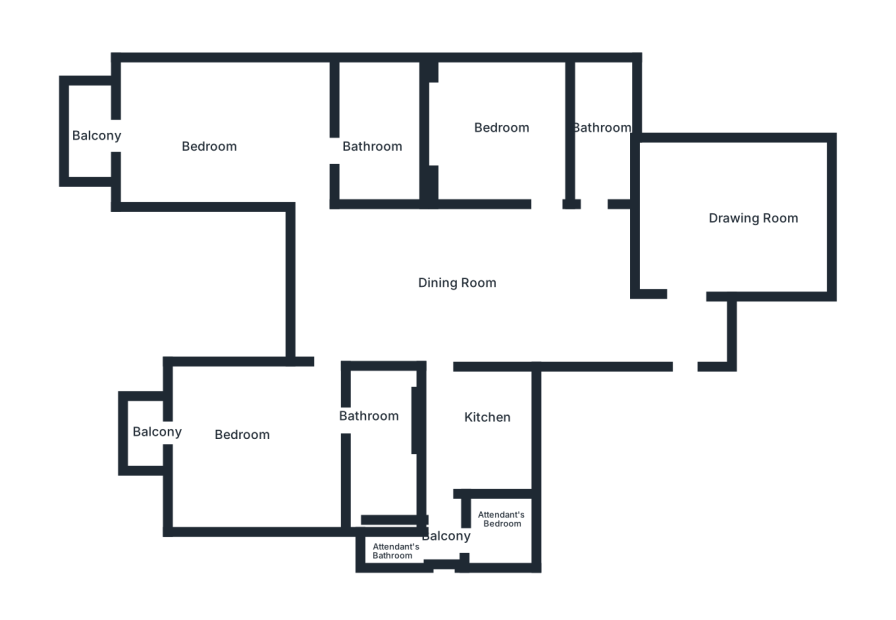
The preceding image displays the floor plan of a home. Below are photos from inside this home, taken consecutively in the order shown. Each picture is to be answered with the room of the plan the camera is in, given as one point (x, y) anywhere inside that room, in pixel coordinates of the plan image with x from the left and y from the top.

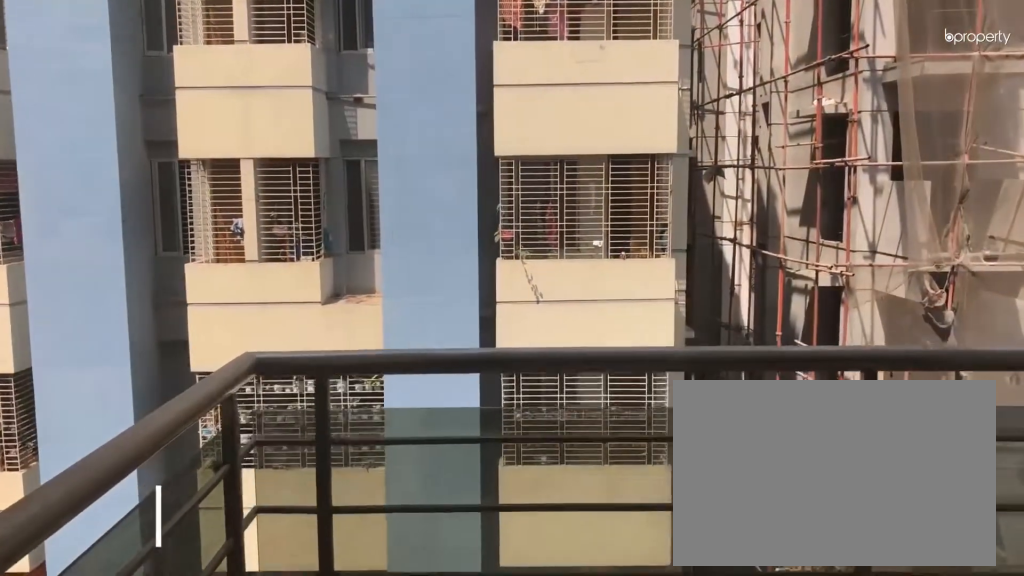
(95, 133)
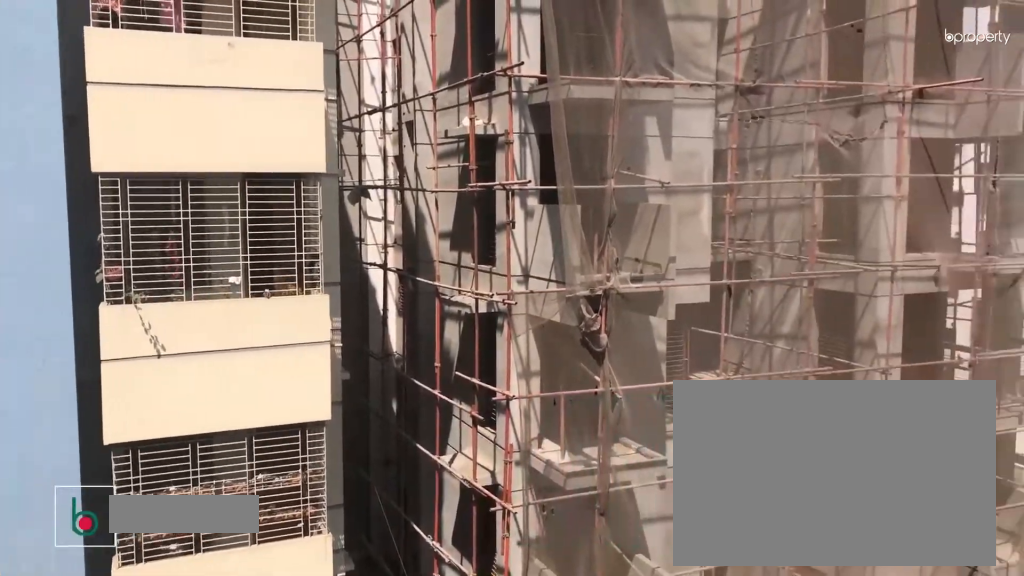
(97, 133)
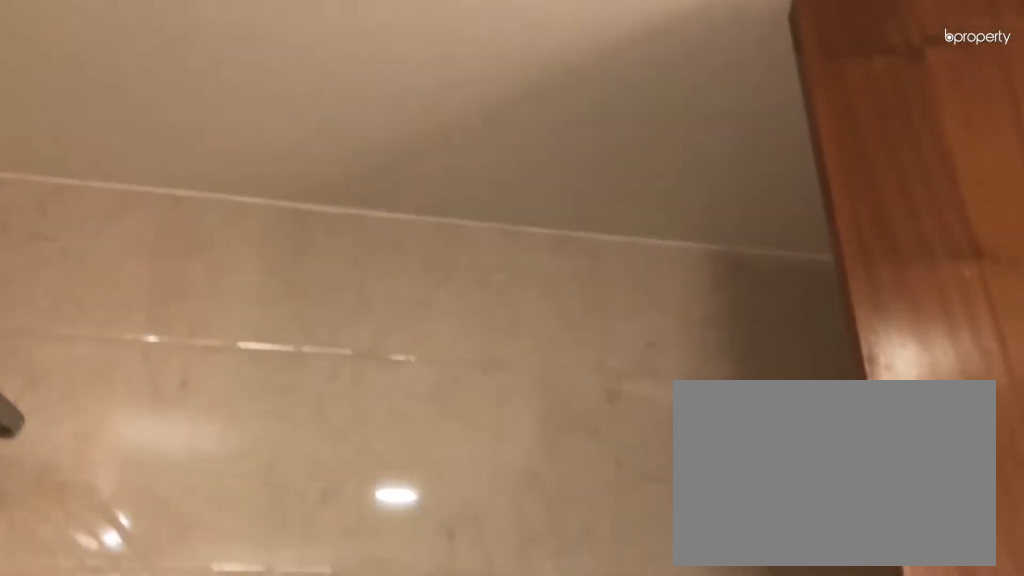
(381, 144)
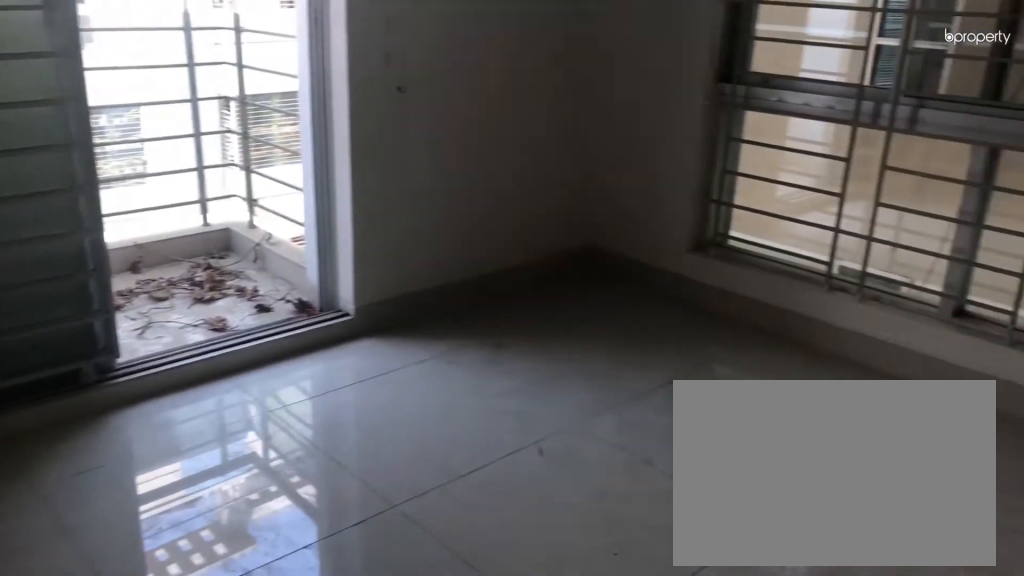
(244, 444)
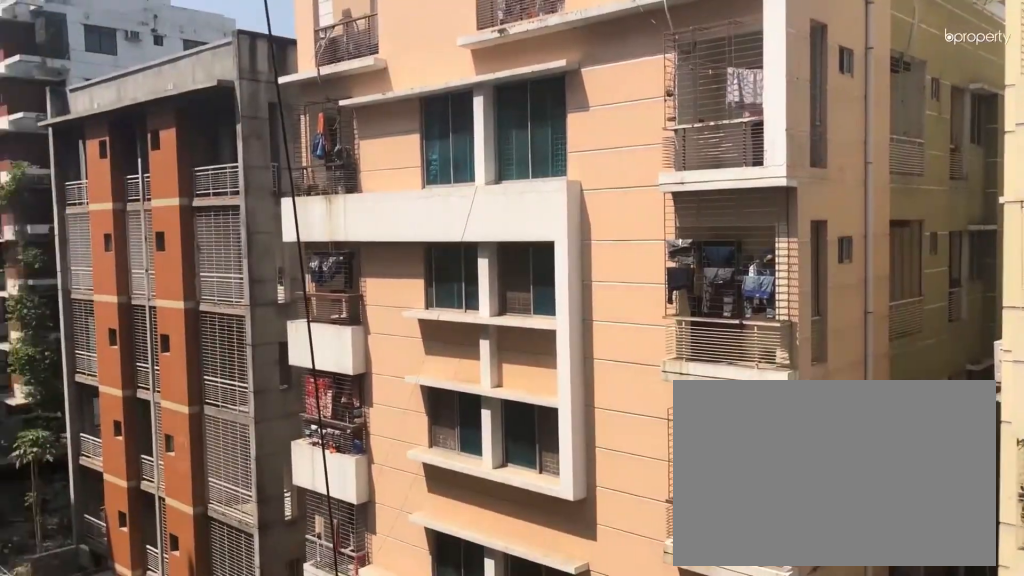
(152, 439)
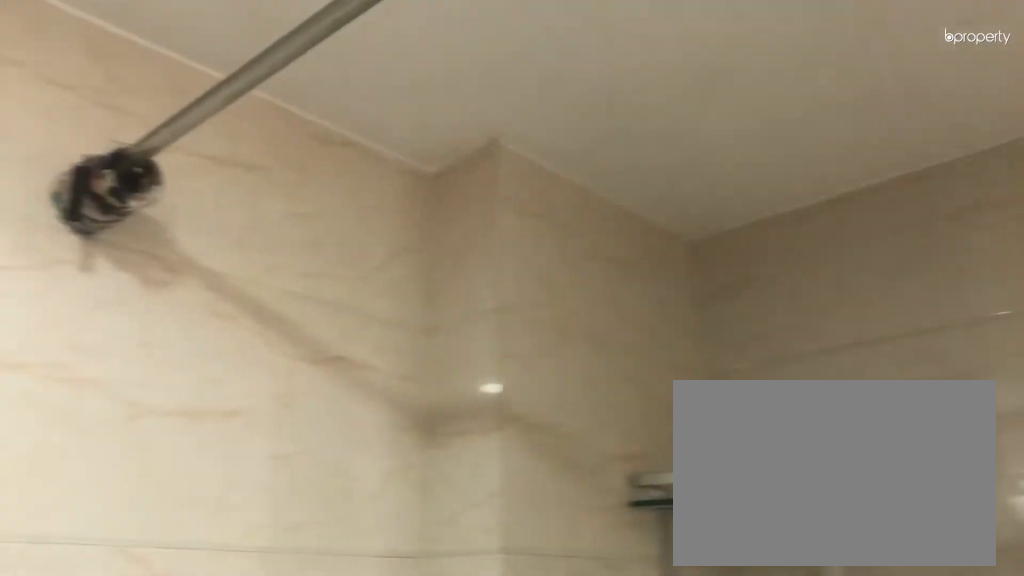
(385, 428)
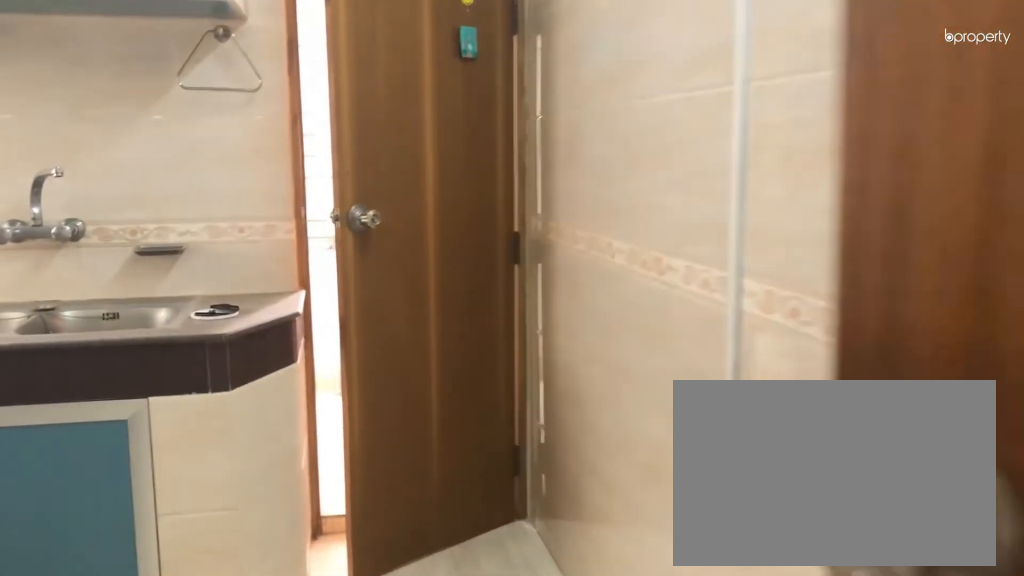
(484, 418)
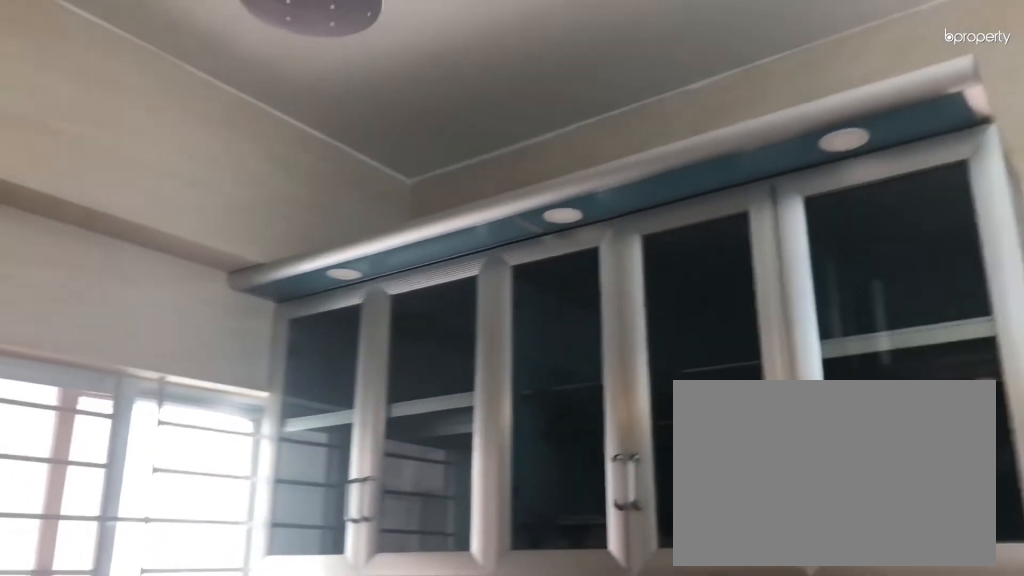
(484, 418)
